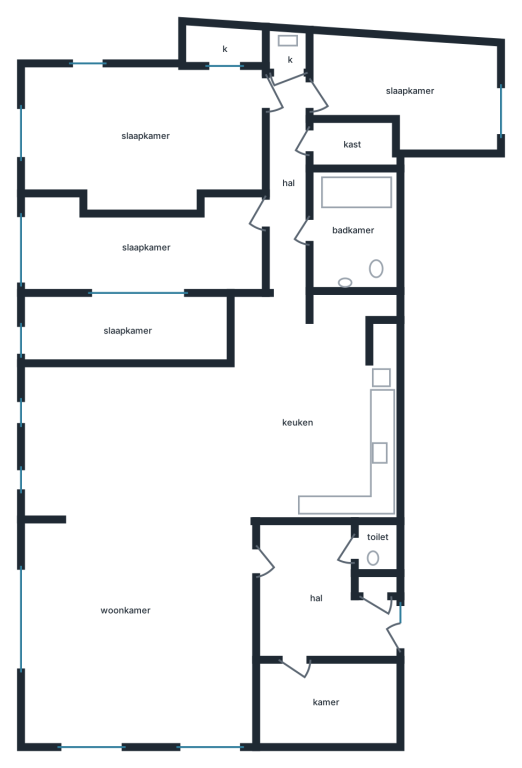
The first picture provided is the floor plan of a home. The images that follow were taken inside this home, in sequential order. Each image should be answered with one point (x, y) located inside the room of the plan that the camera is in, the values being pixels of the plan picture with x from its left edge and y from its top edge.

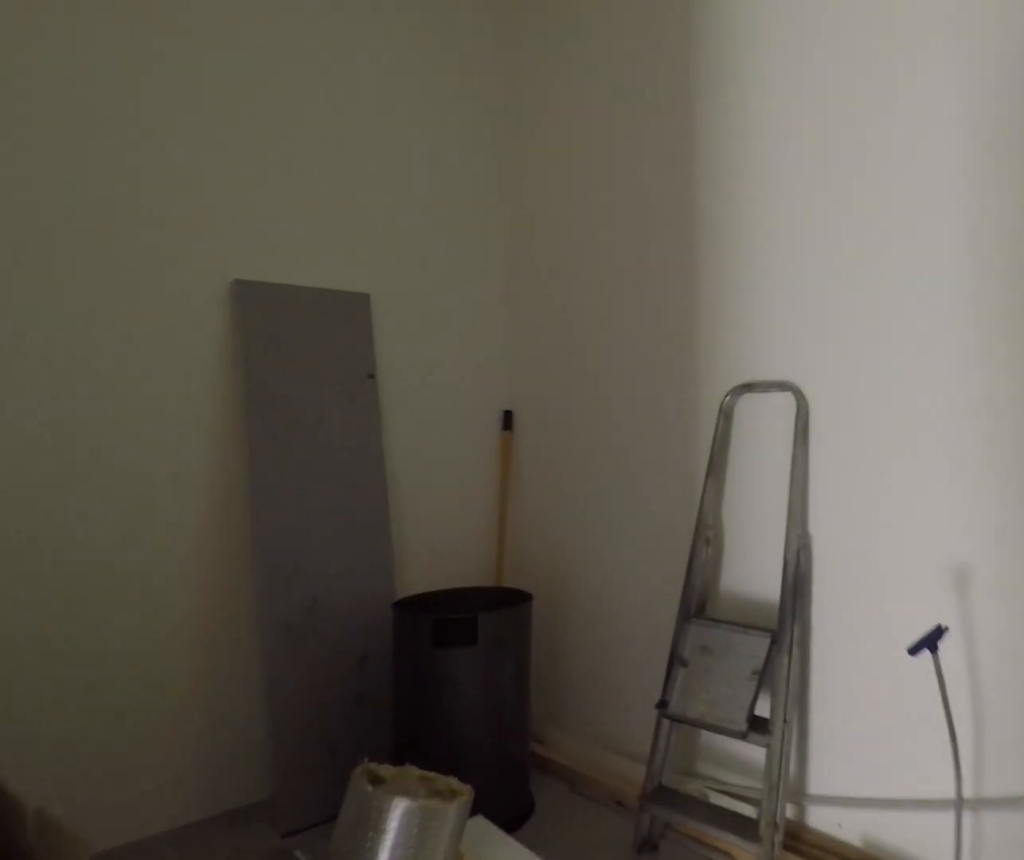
(325, 700)
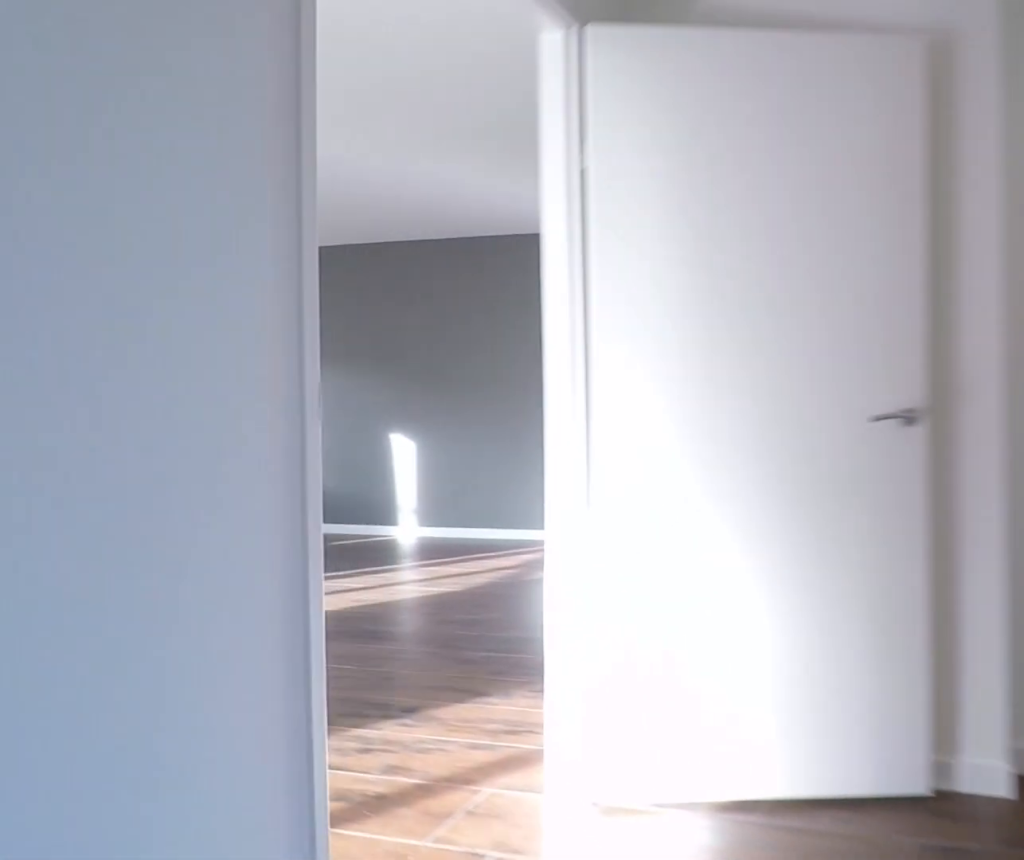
(316, 596)
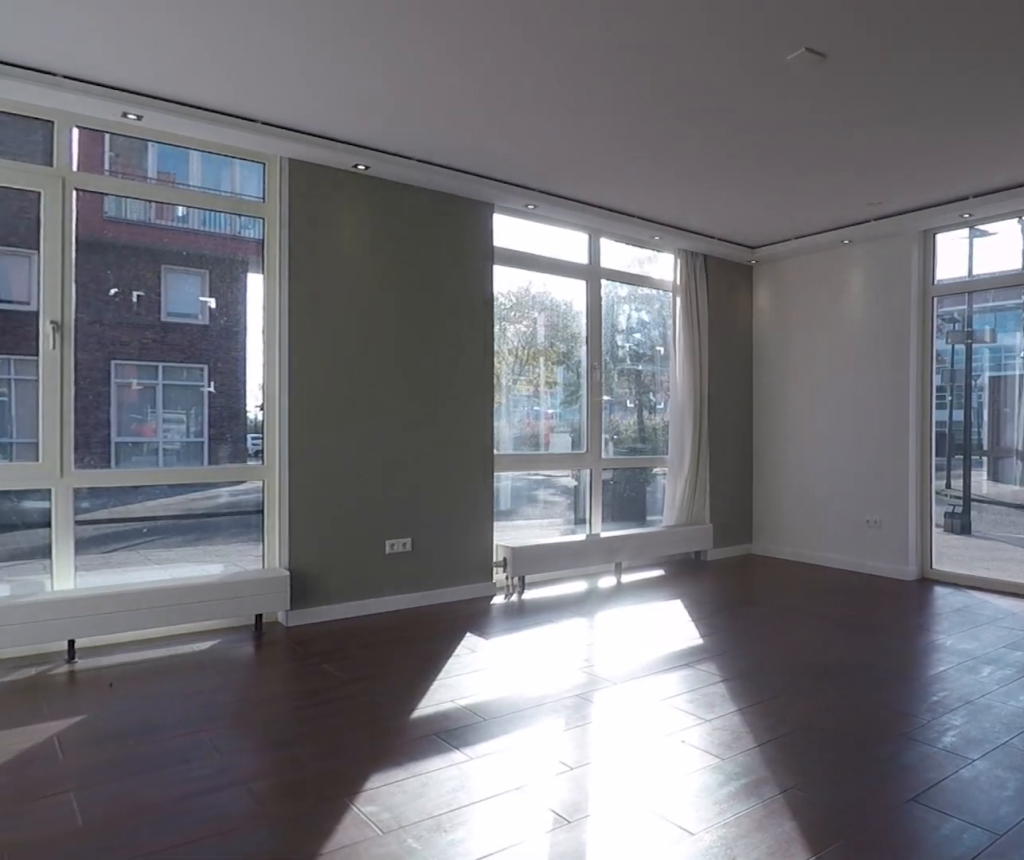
(137, 557)
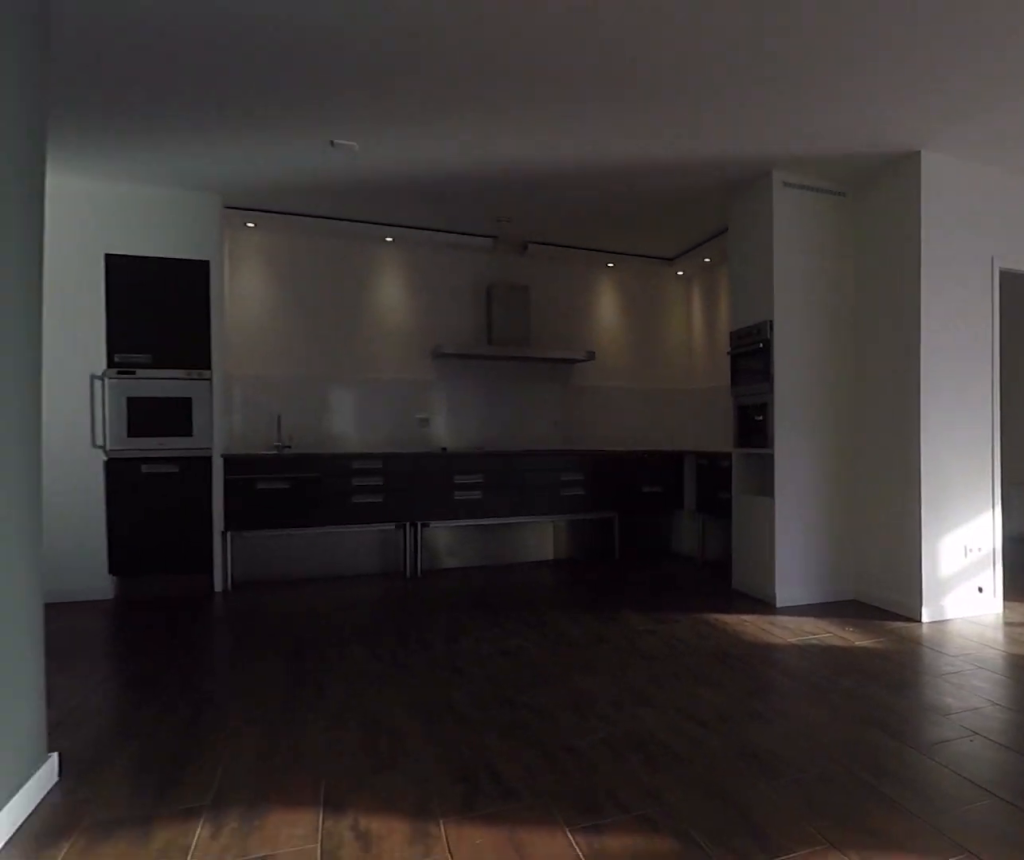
(137, 557)
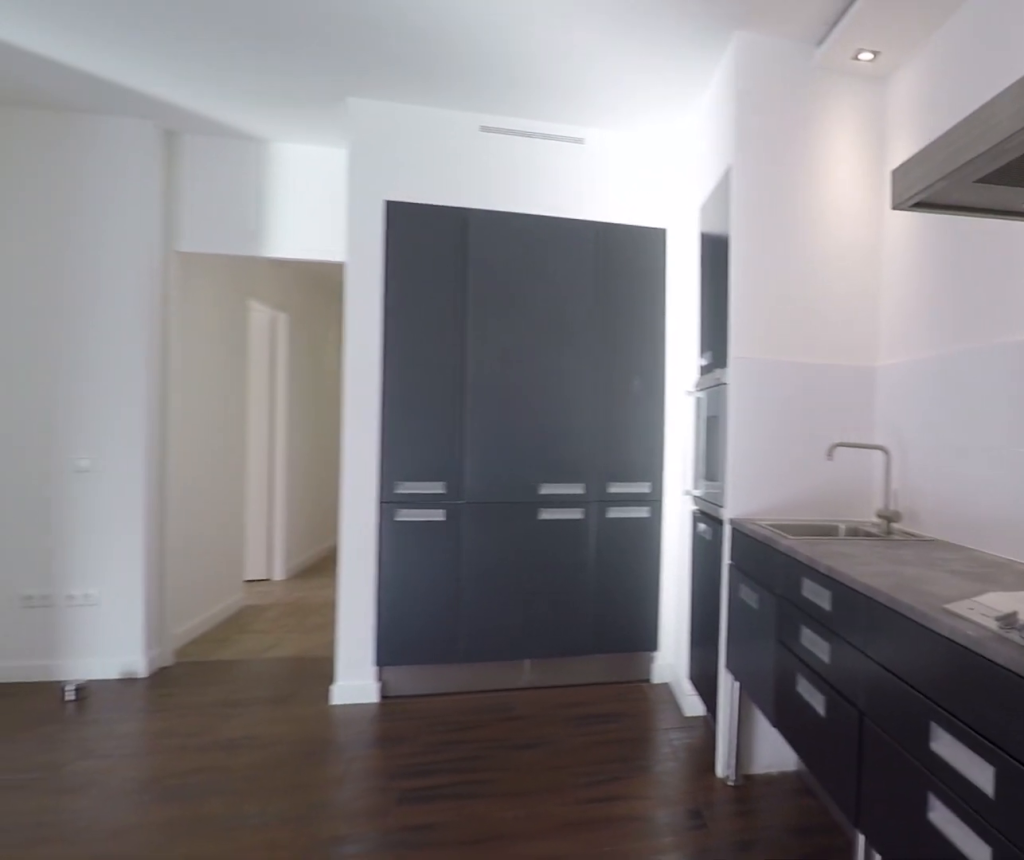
(315, 410)
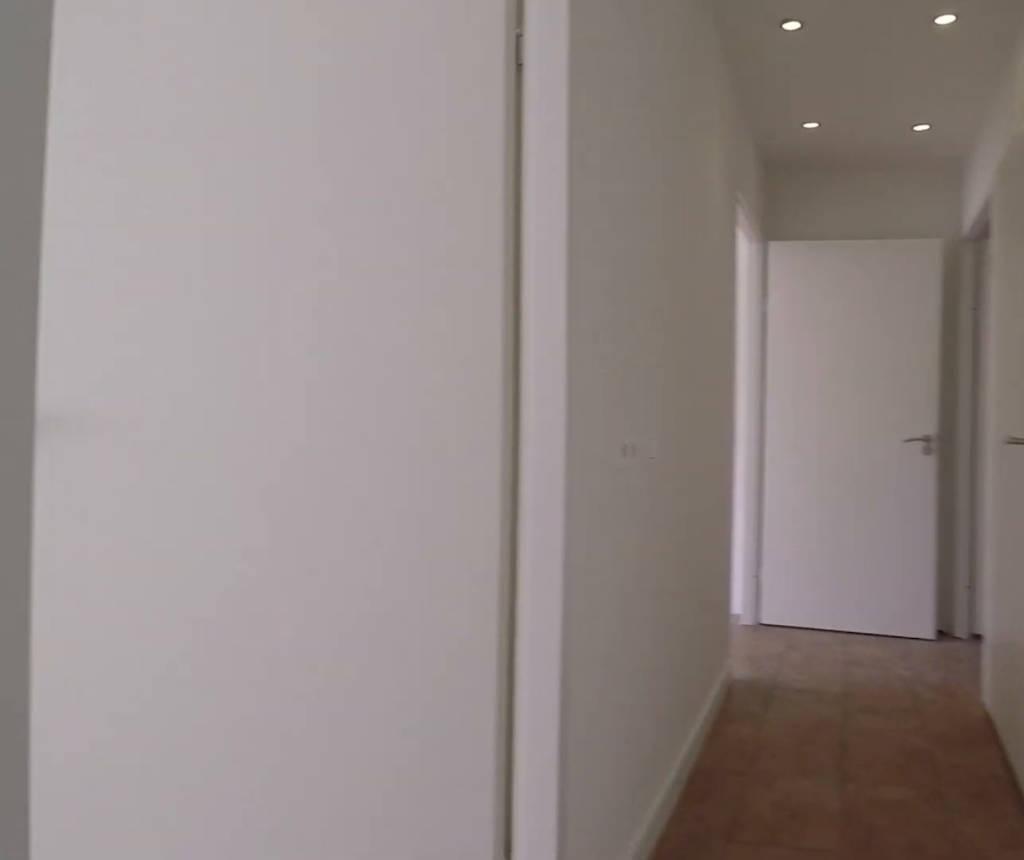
(288, 180)
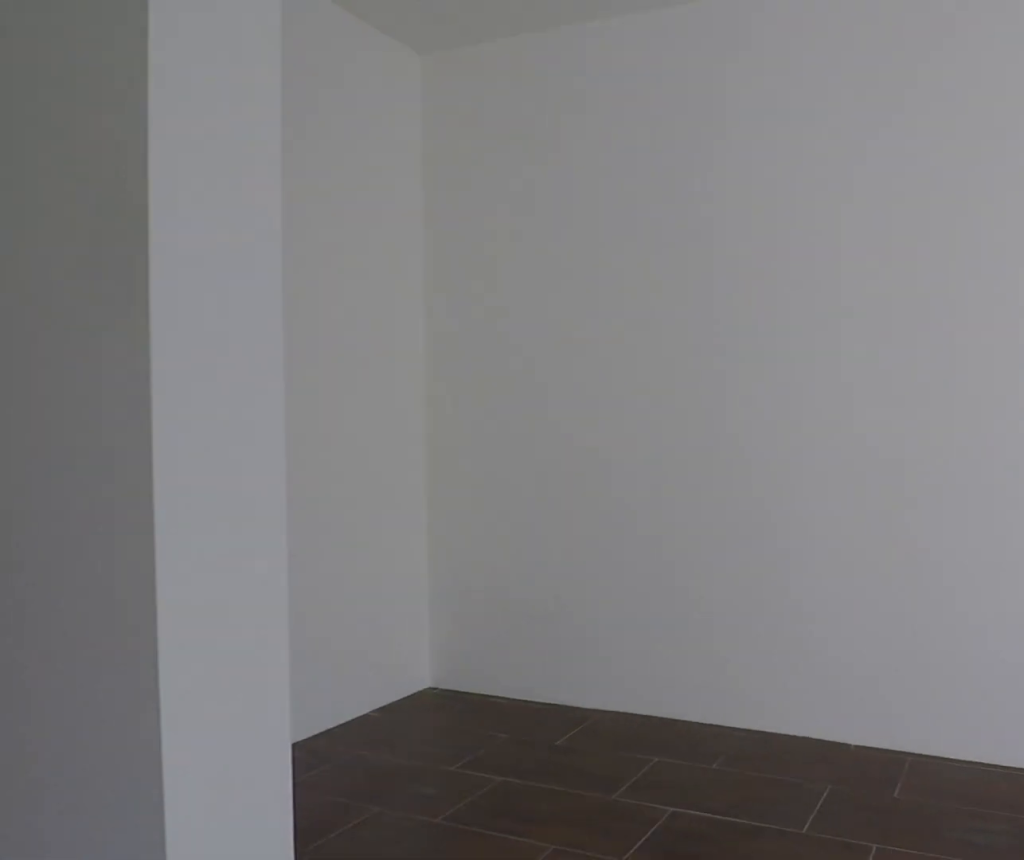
(146, 246)
